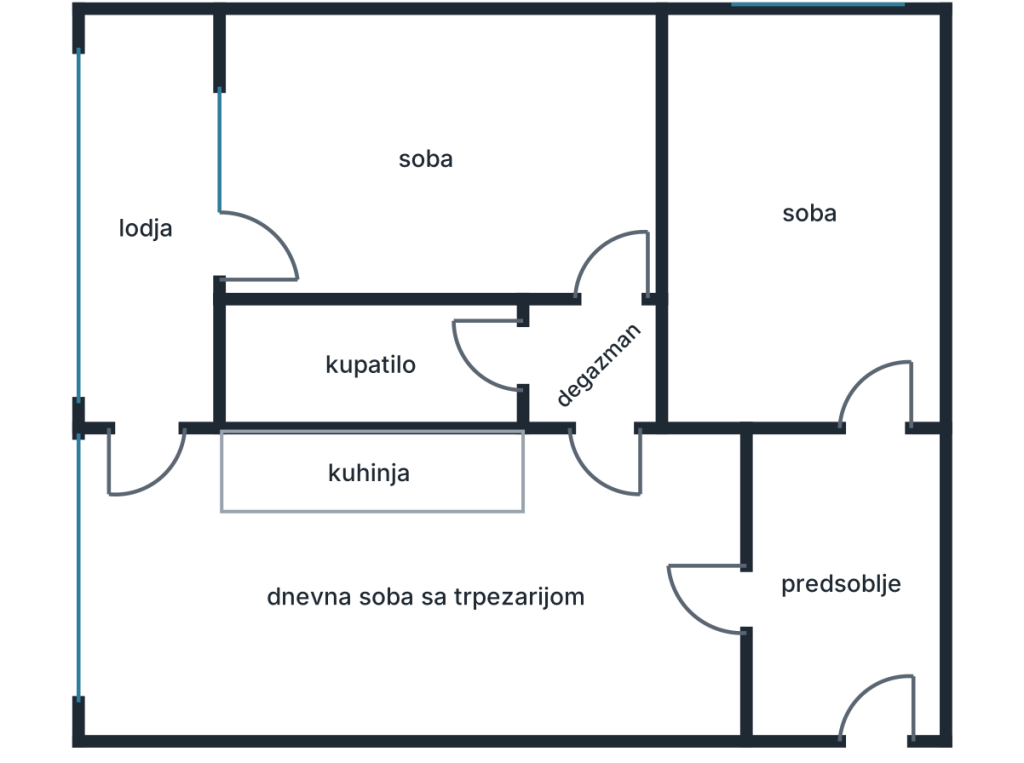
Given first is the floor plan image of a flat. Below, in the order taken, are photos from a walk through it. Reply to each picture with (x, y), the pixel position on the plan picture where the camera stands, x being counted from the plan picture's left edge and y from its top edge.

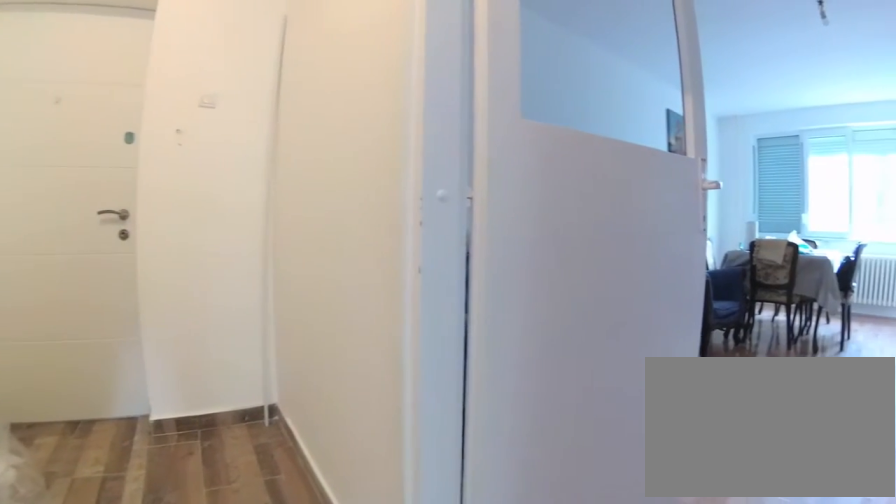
(861, 557)
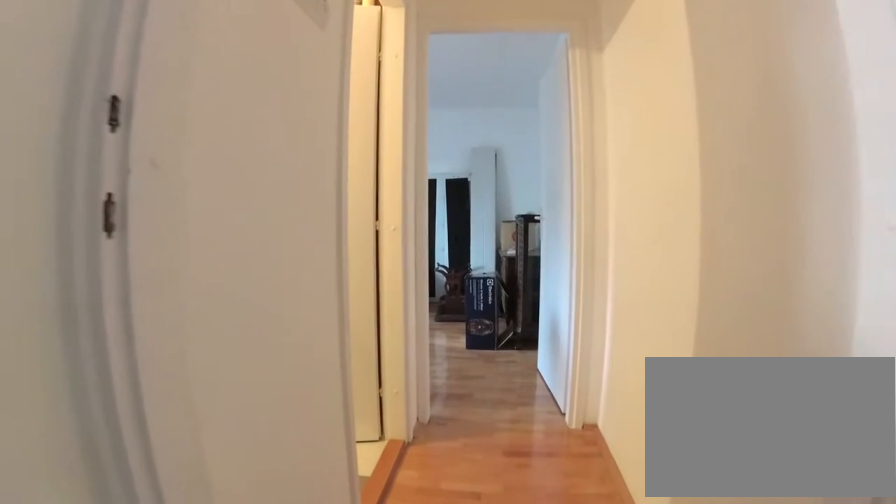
(580, 509)
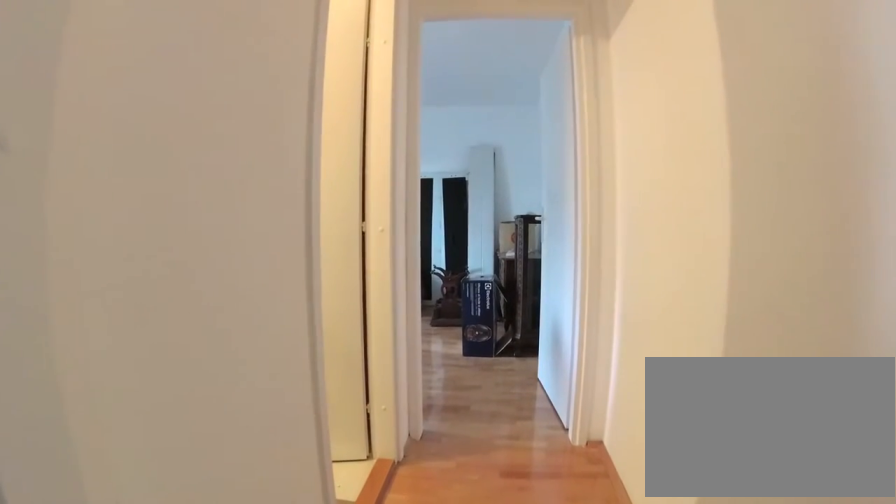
(580, 496)
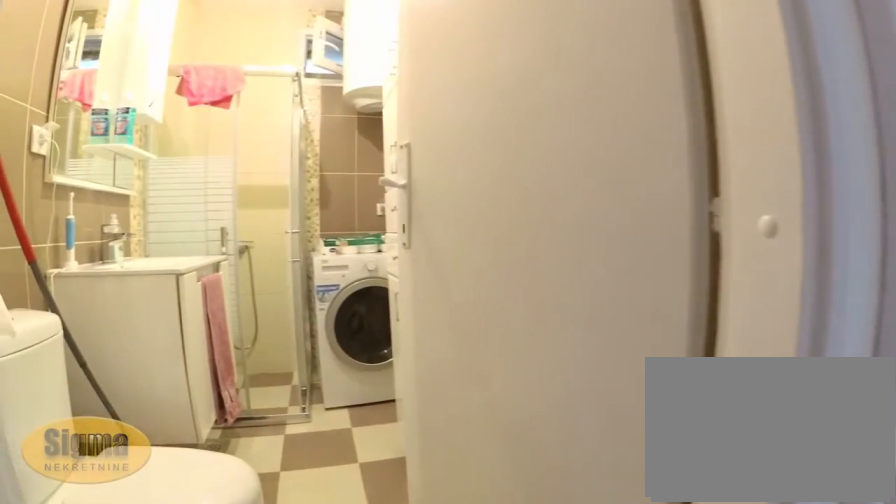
(593, 384)
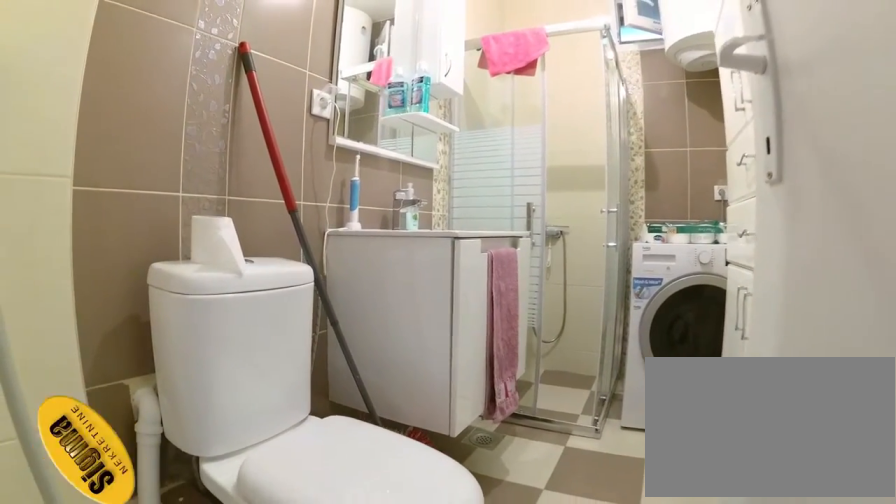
(543, 371)
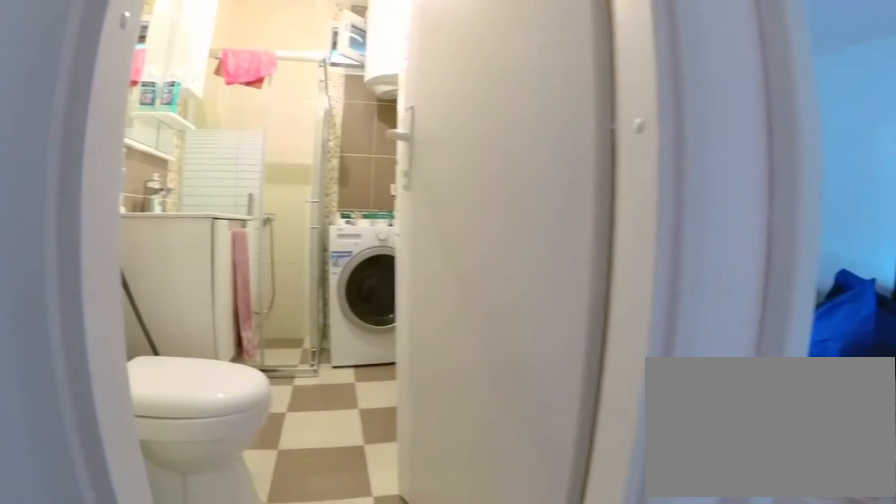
(586, 410)
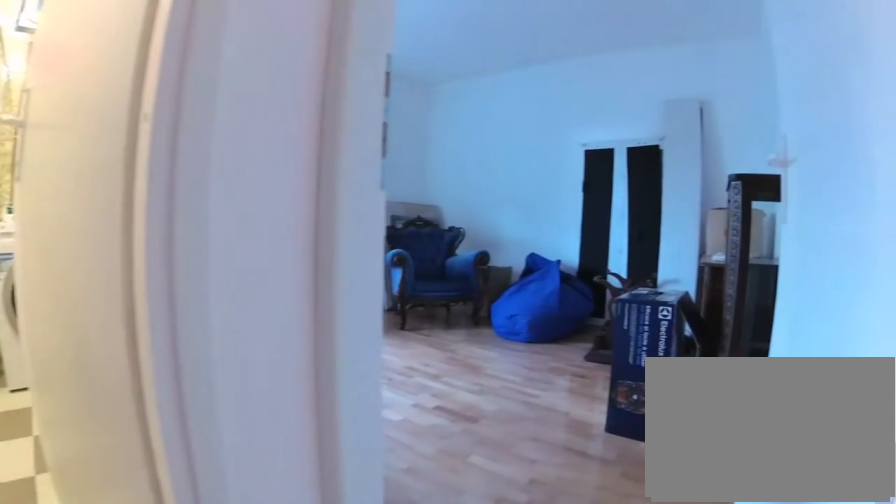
(599, 413)
